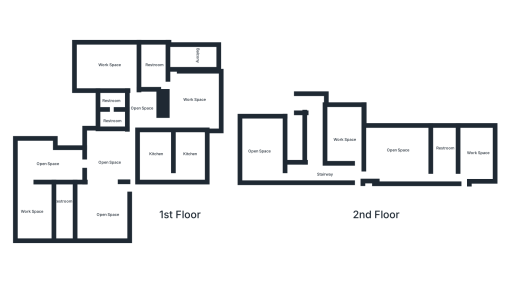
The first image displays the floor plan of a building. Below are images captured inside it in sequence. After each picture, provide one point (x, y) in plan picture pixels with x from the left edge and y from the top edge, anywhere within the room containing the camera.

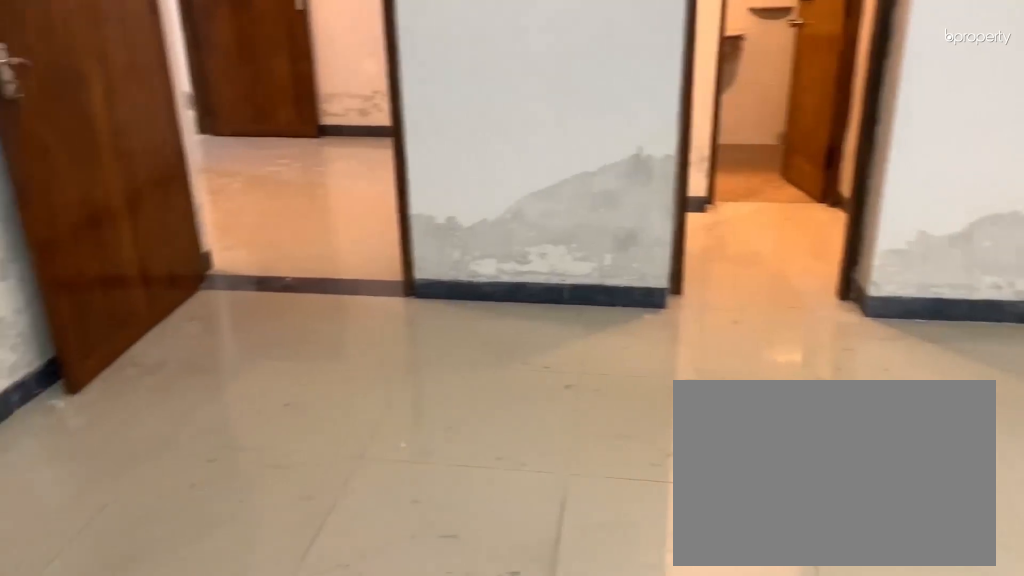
(109, 71)
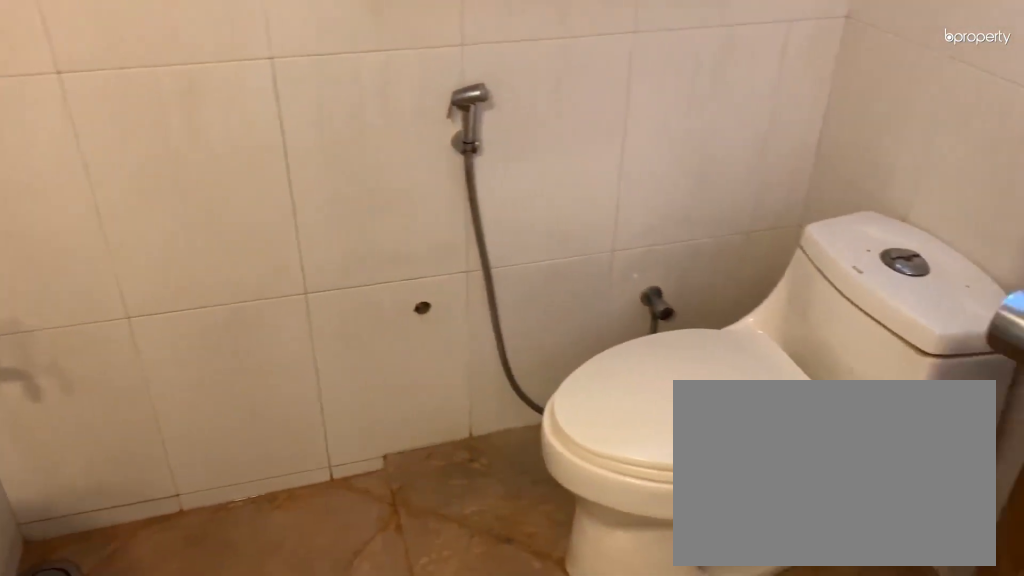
(110, 118)
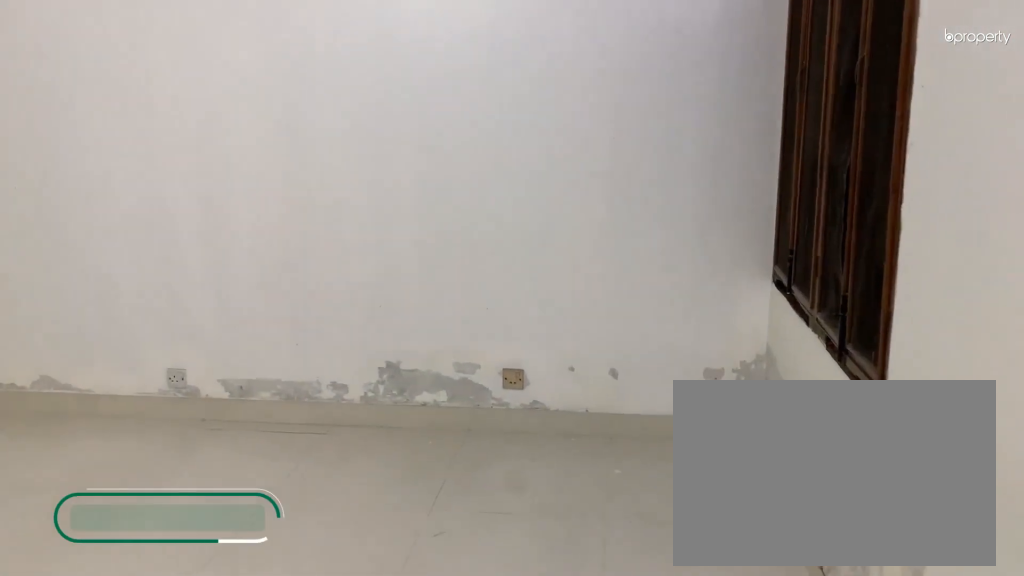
(191, 95)
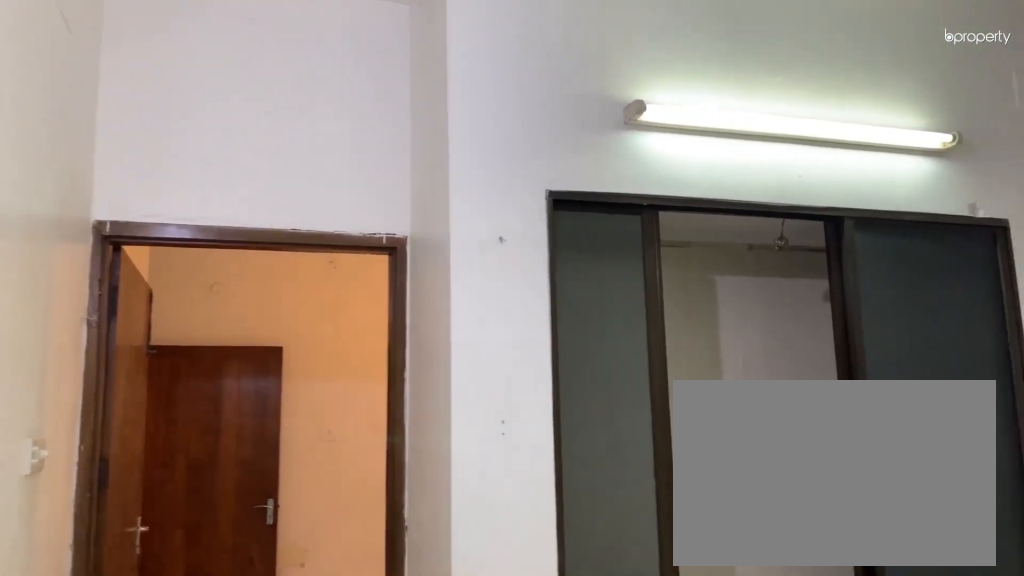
(191, 95)
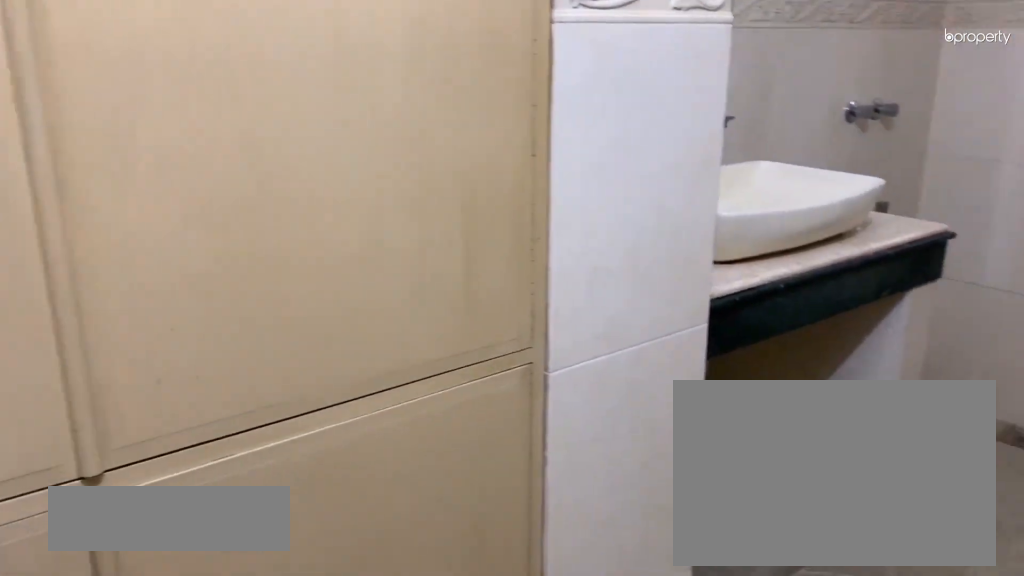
(153, 69)
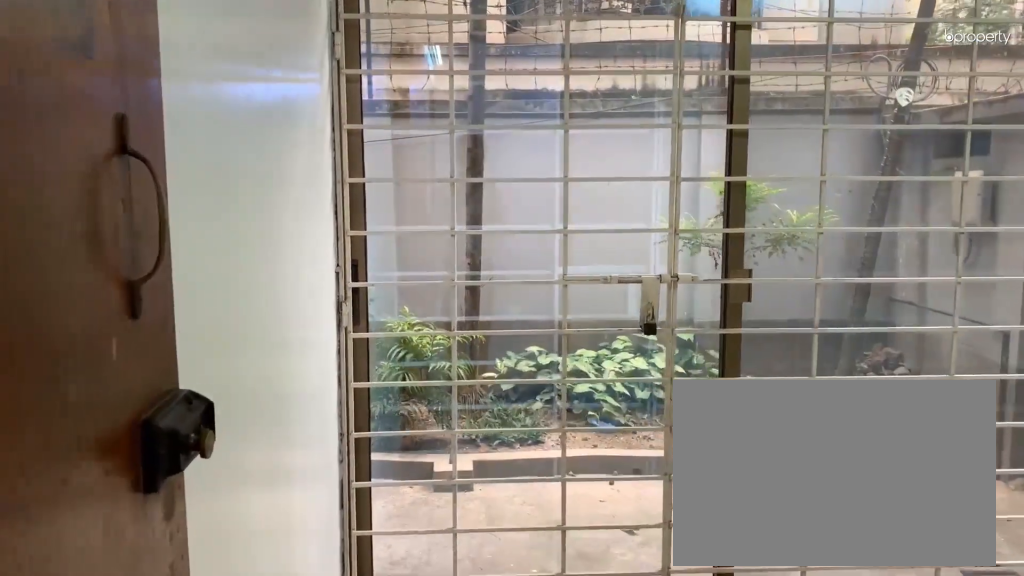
(192, 55)
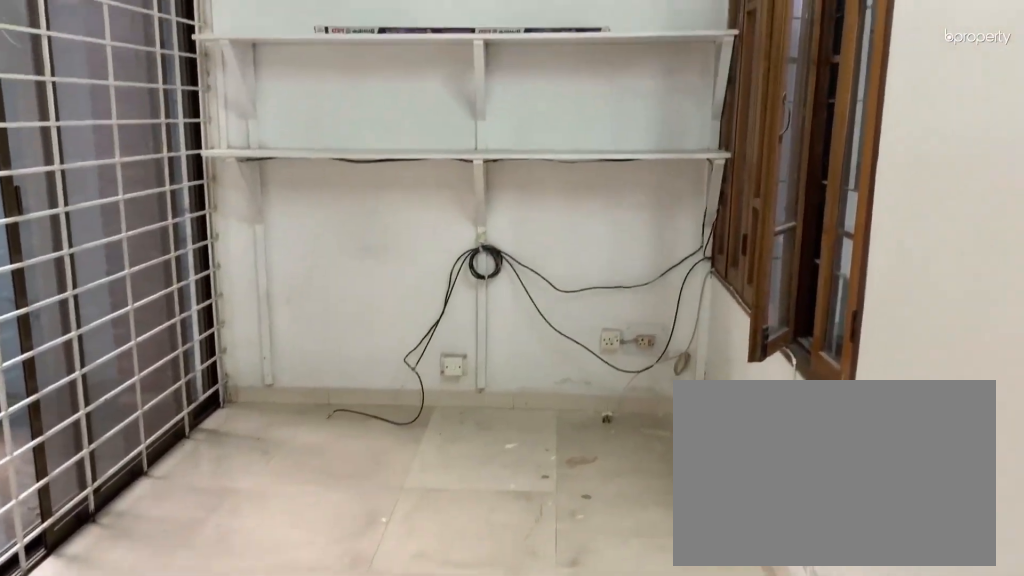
(191, 55)
